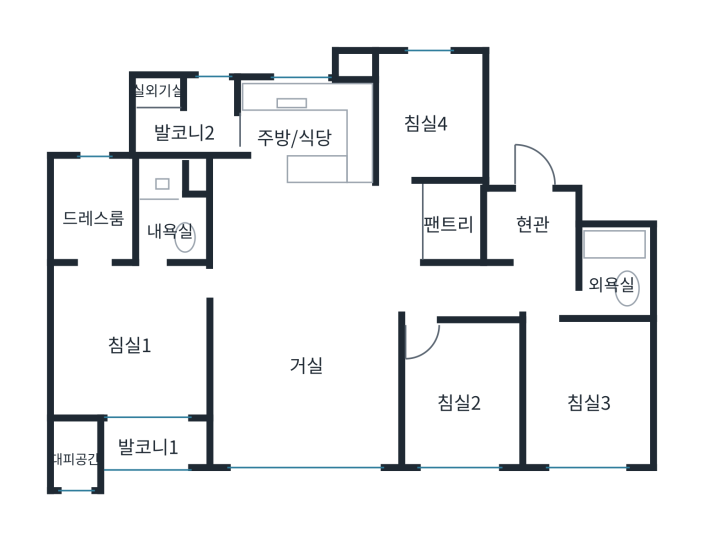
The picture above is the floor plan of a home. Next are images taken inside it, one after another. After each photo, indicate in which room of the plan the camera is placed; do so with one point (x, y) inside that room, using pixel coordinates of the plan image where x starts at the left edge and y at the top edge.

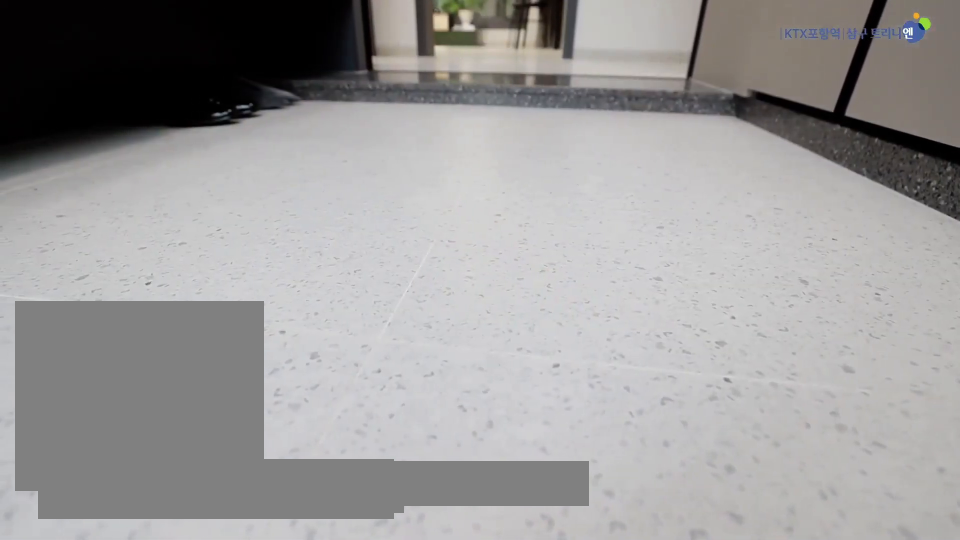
(527, 231)
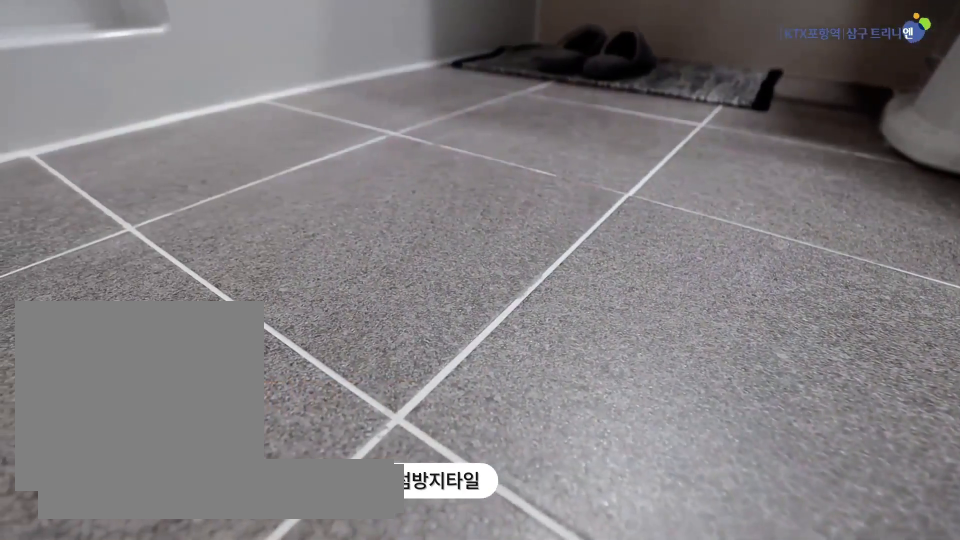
(617, 272)
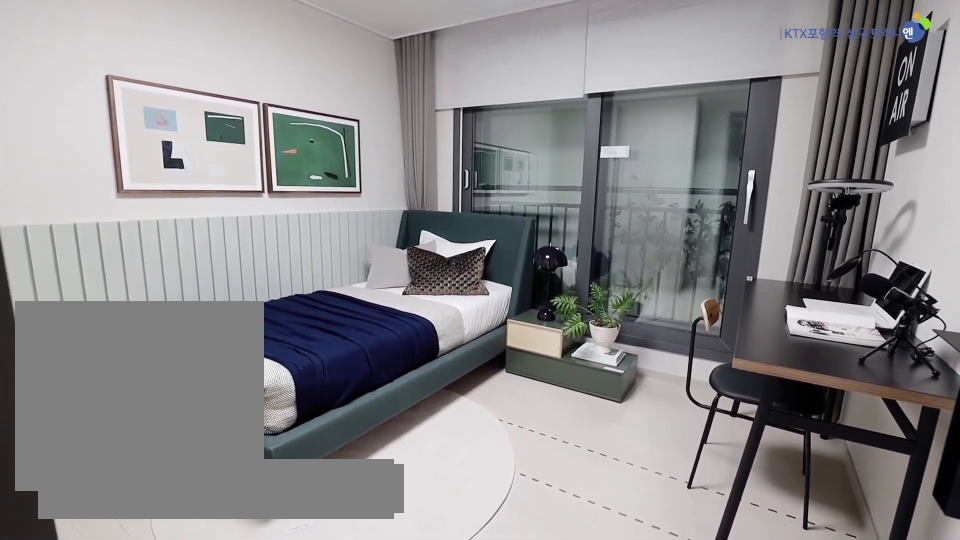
(591, 393)
